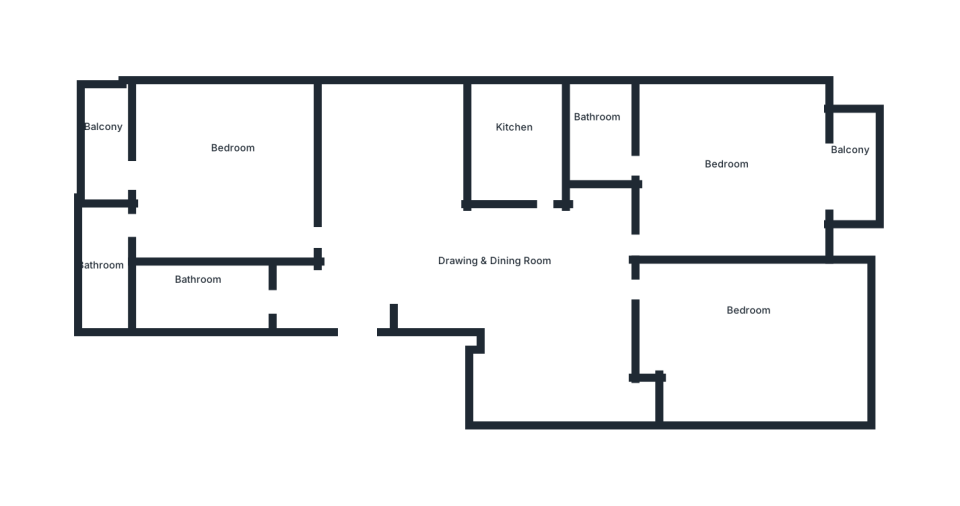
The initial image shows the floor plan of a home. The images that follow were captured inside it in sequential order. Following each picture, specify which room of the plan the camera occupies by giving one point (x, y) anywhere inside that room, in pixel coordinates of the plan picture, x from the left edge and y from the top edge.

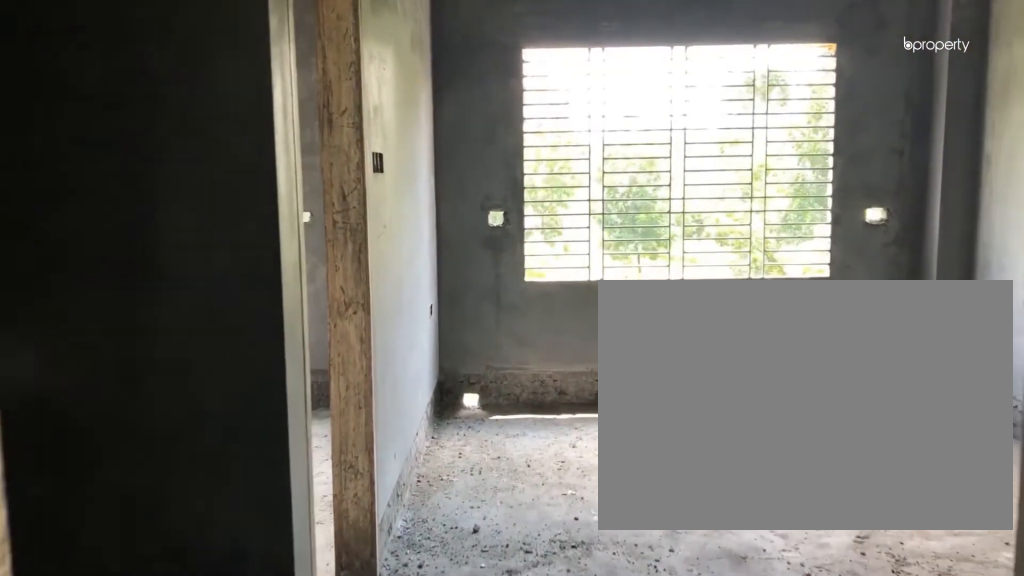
(377, 304)
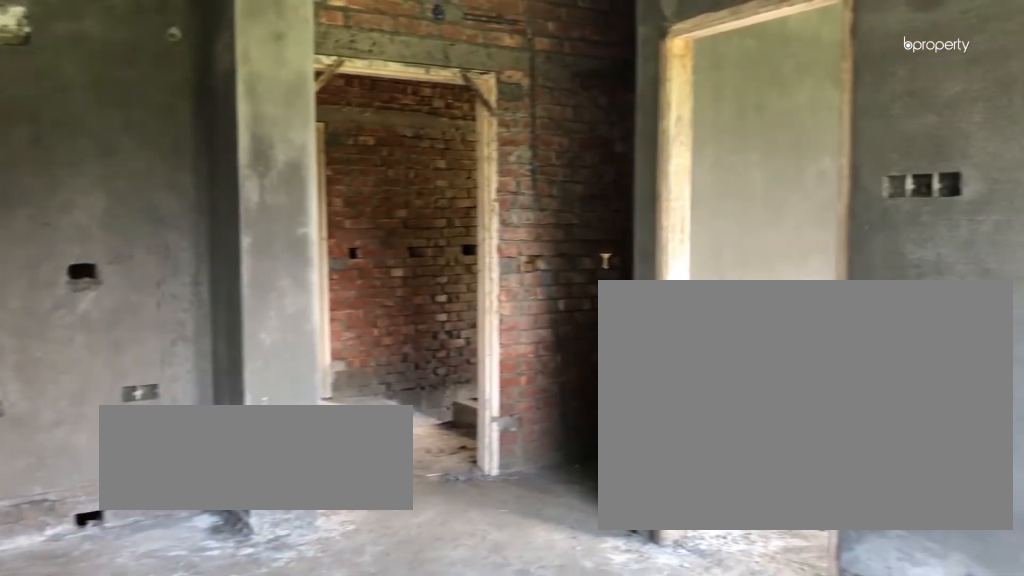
(430, 264)
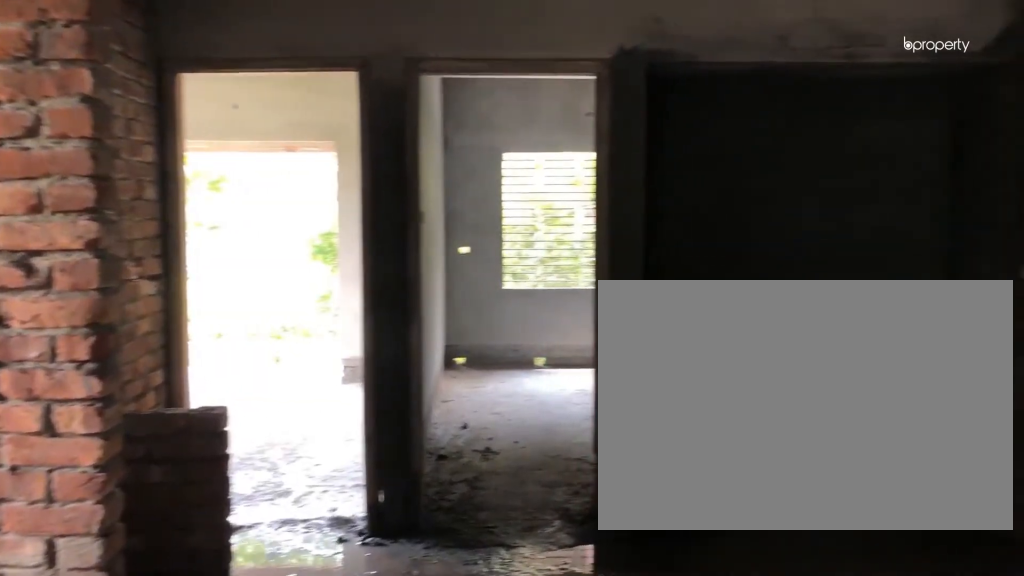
(533, 287)
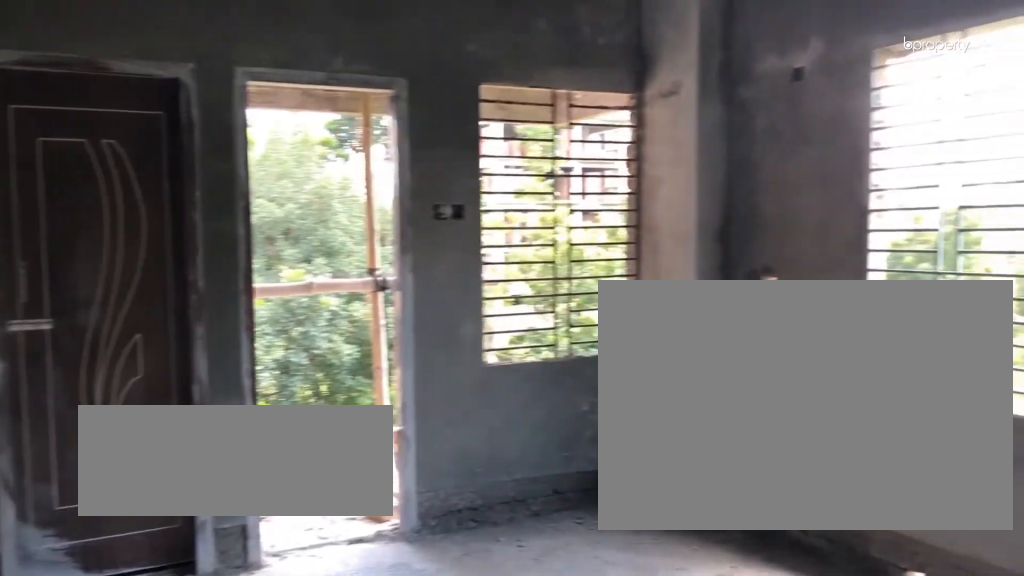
(234, 164)
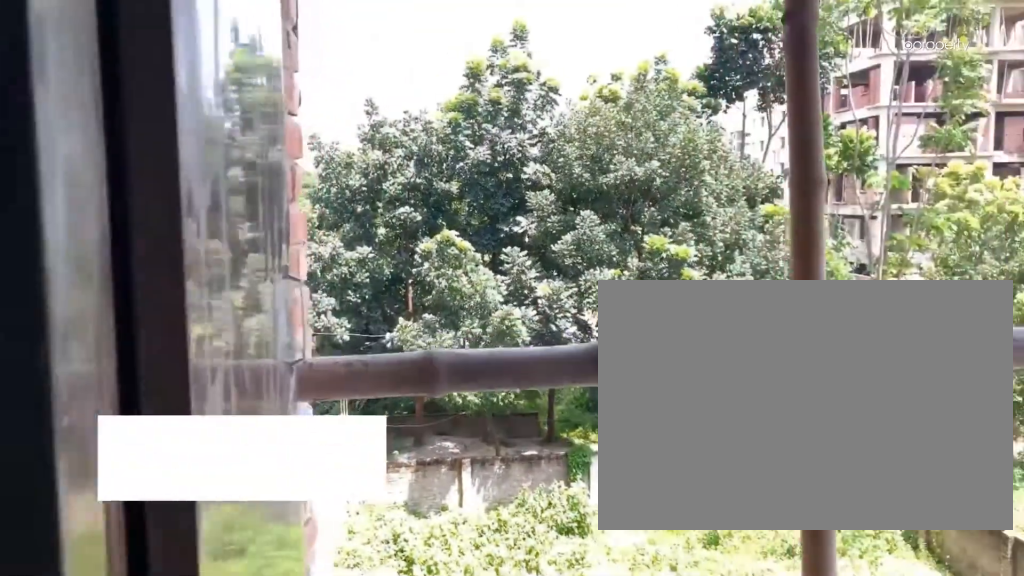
(116, 142)
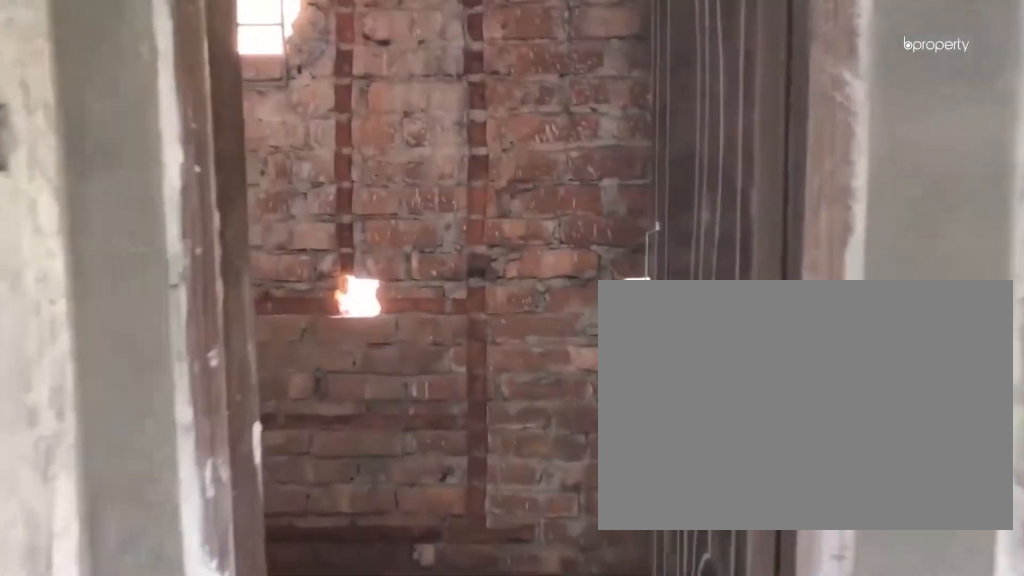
(105, 261)
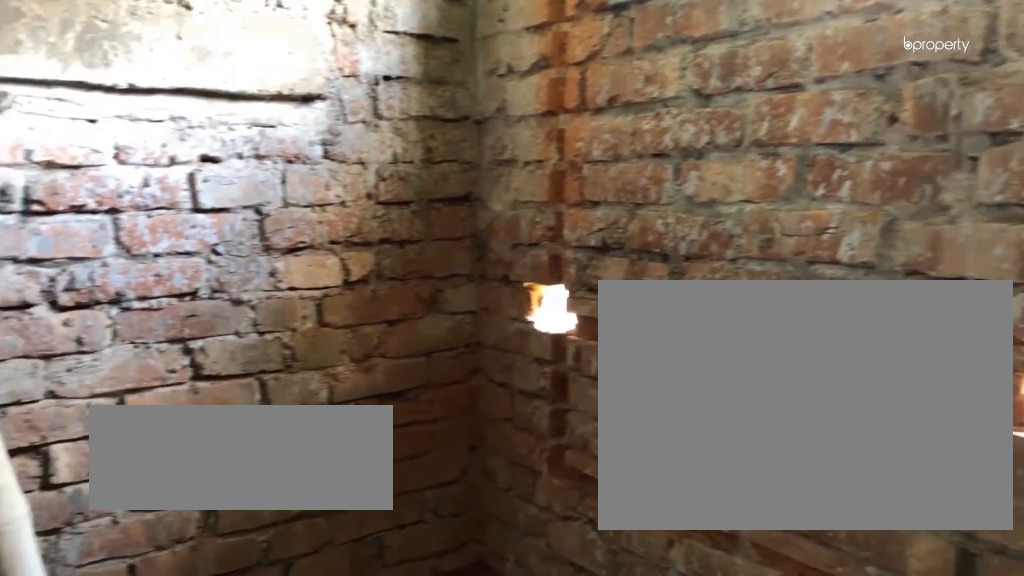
(105, 261)
